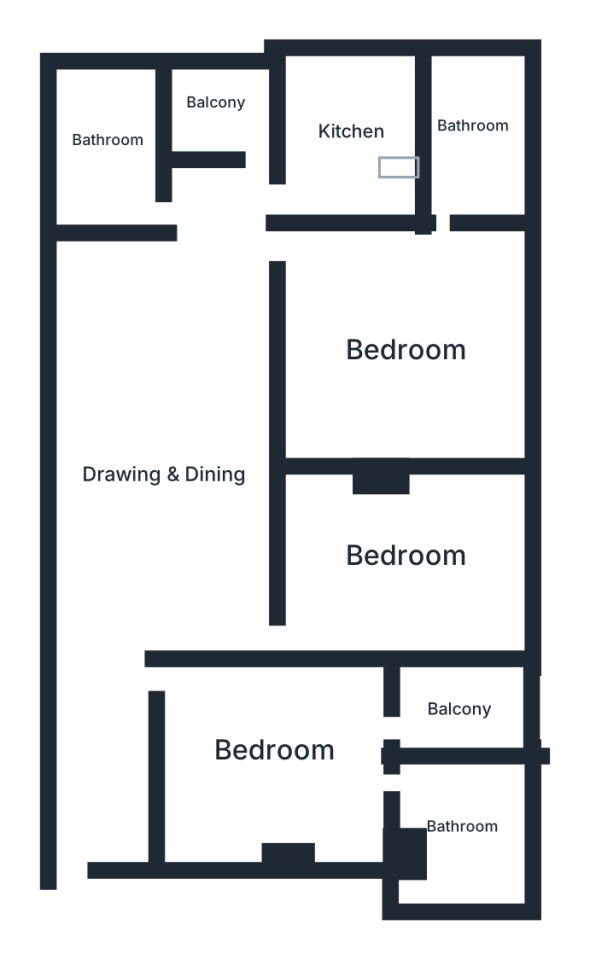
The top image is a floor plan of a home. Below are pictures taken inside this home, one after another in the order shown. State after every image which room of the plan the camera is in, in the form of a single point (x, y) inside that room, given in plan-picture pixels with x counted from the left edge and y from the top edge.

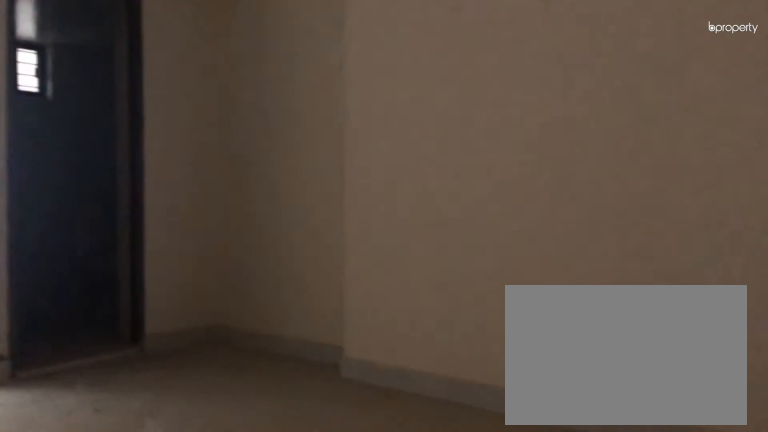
(274, 753)
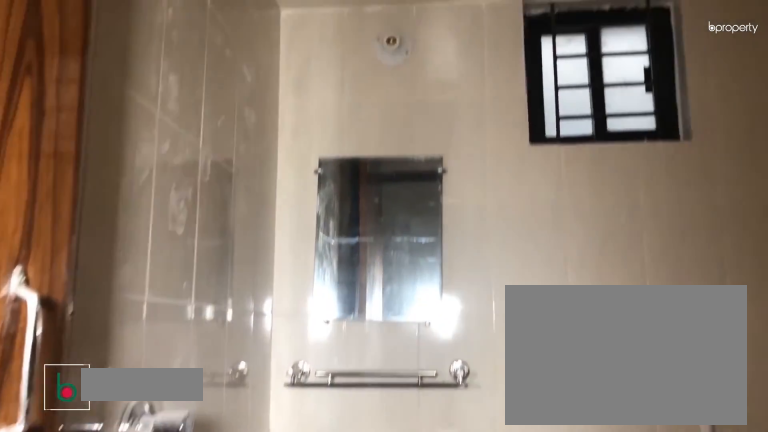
(464, 831)
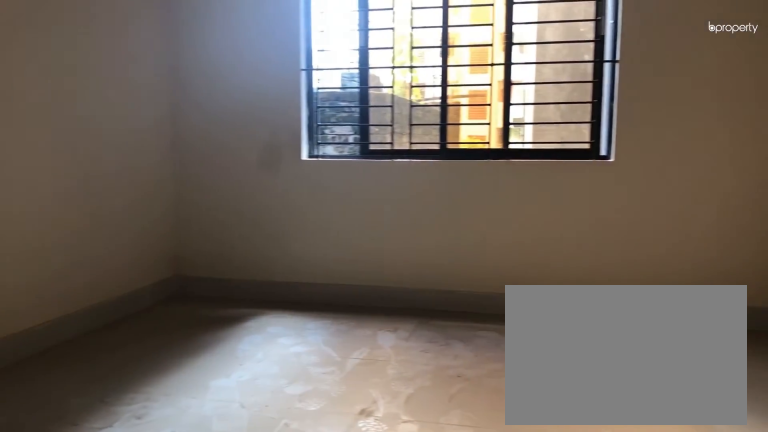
(408, 553)
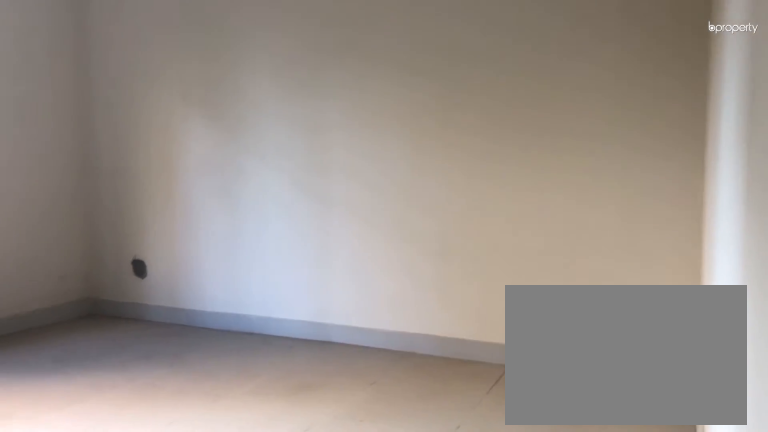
(411, 345)
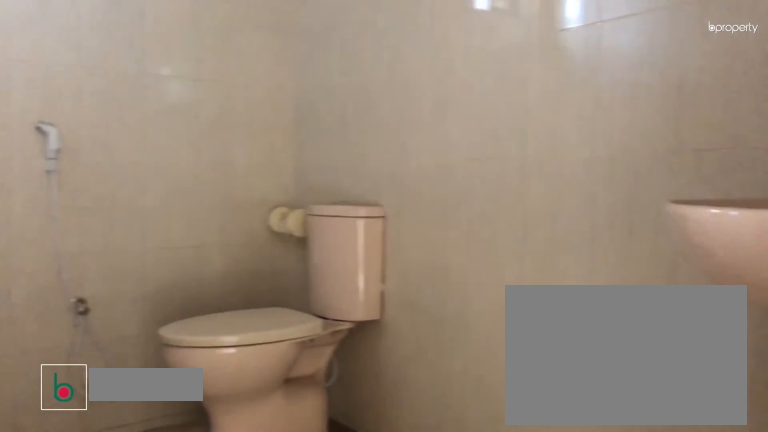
(474, 125)
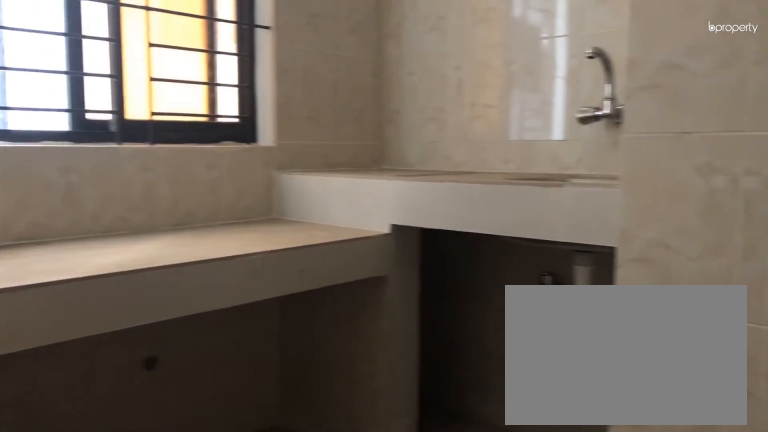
(354, 128)
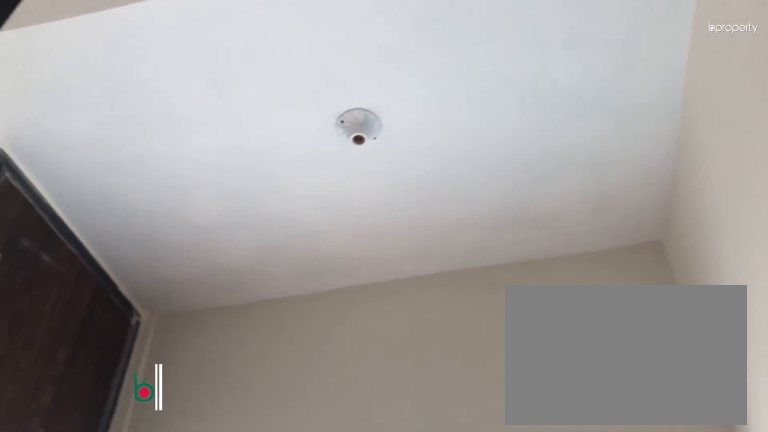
(228, 95)
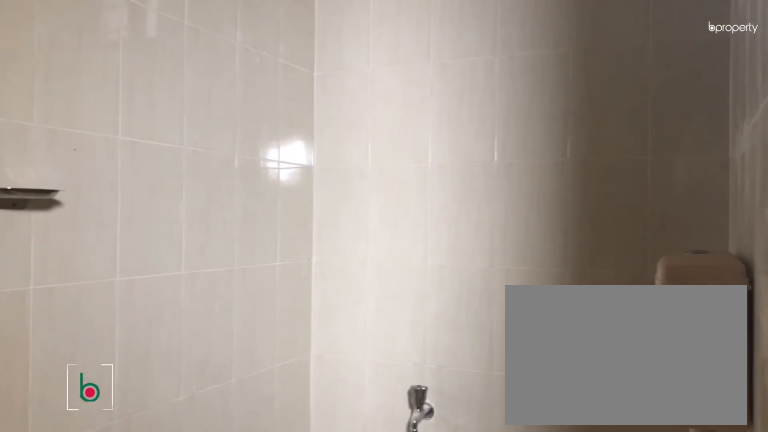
(107, 136)
